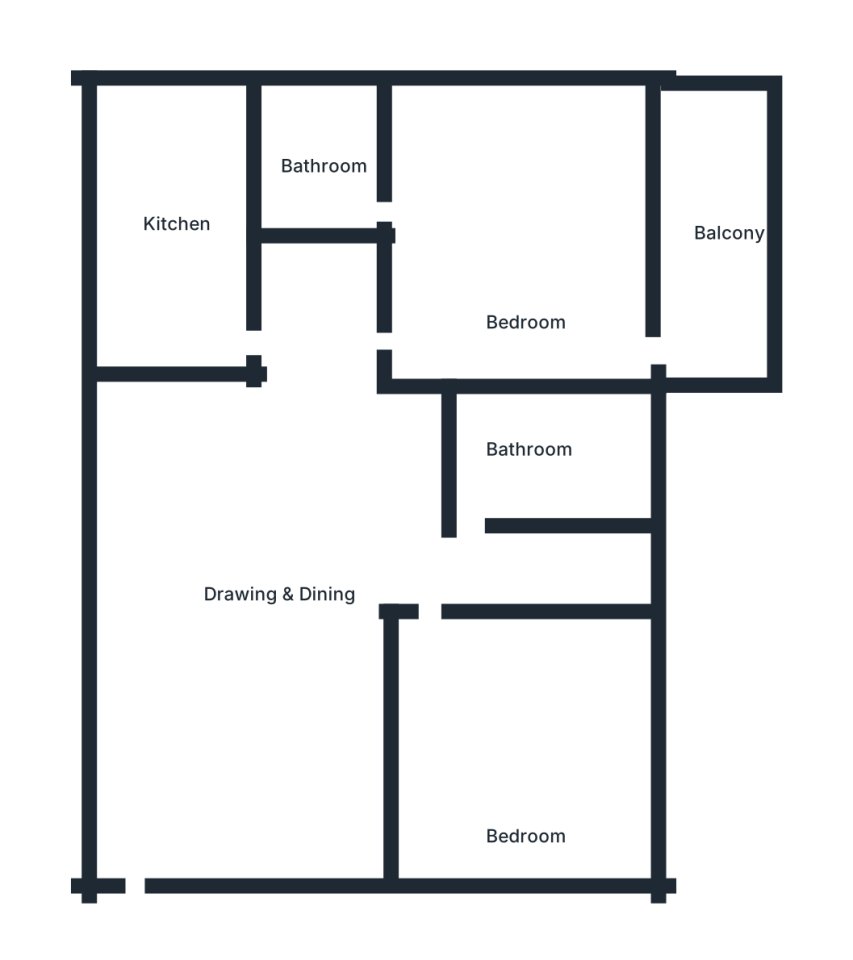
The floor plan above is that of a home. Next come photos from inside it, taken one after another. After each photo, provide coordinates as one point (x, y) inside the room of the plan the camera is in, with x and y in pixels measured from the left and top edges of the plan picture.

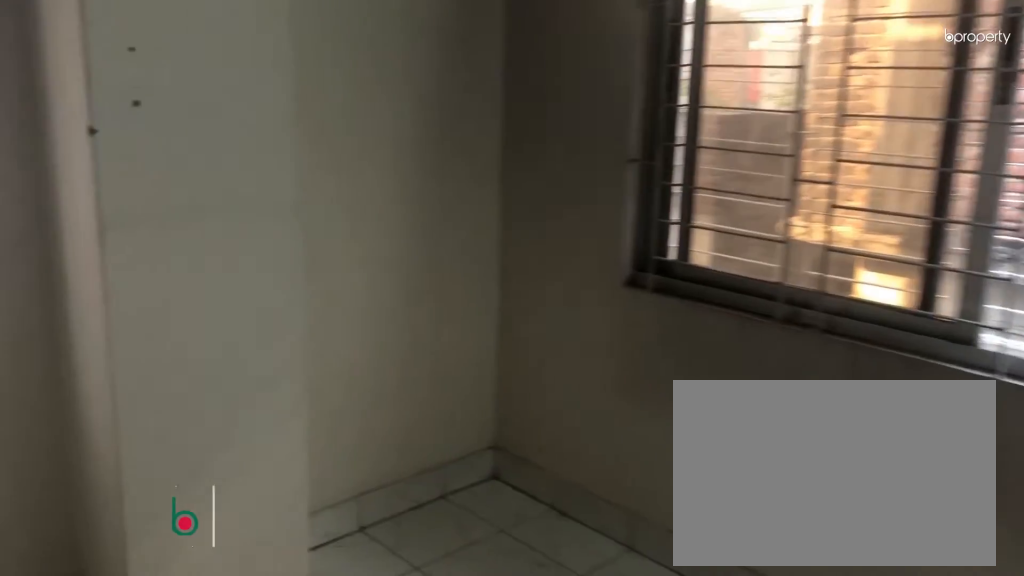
(515, 242)
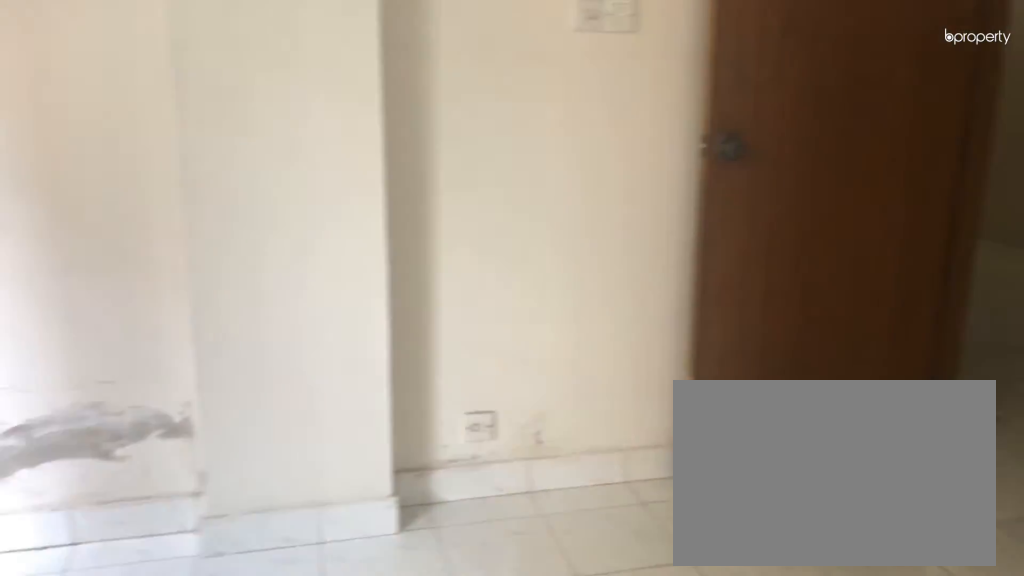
(515, 242)
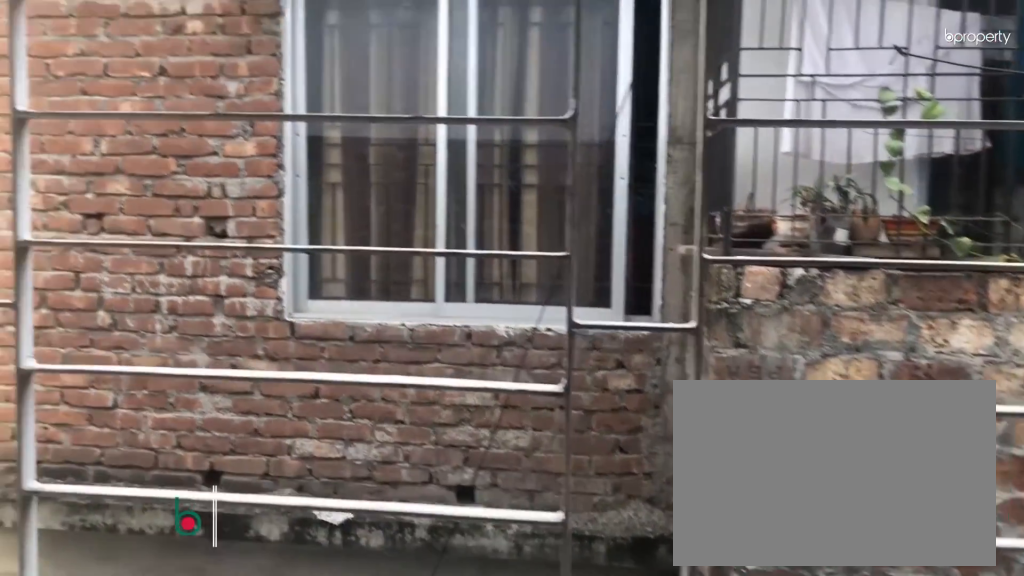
(717, 213)
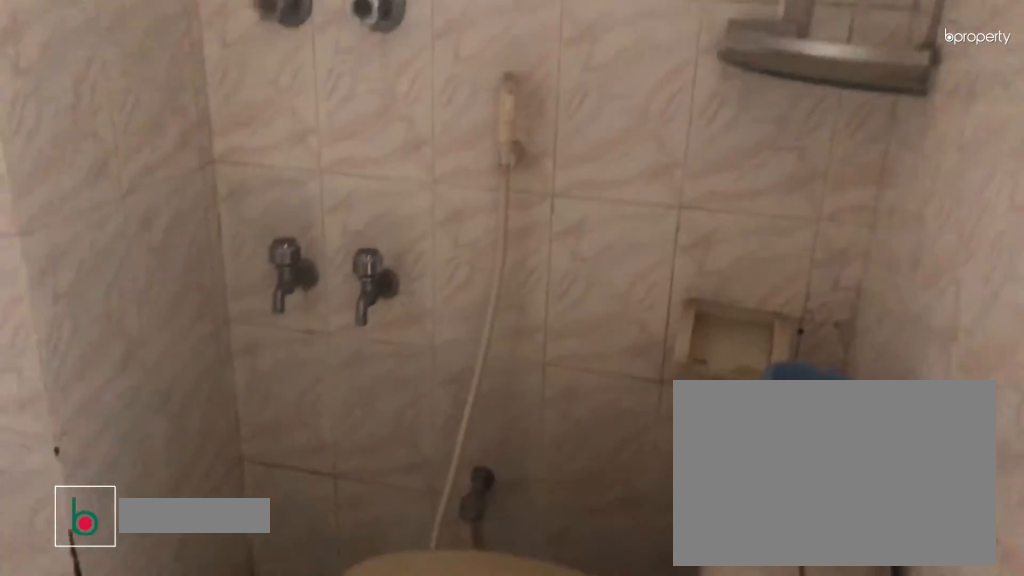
(325, 151)
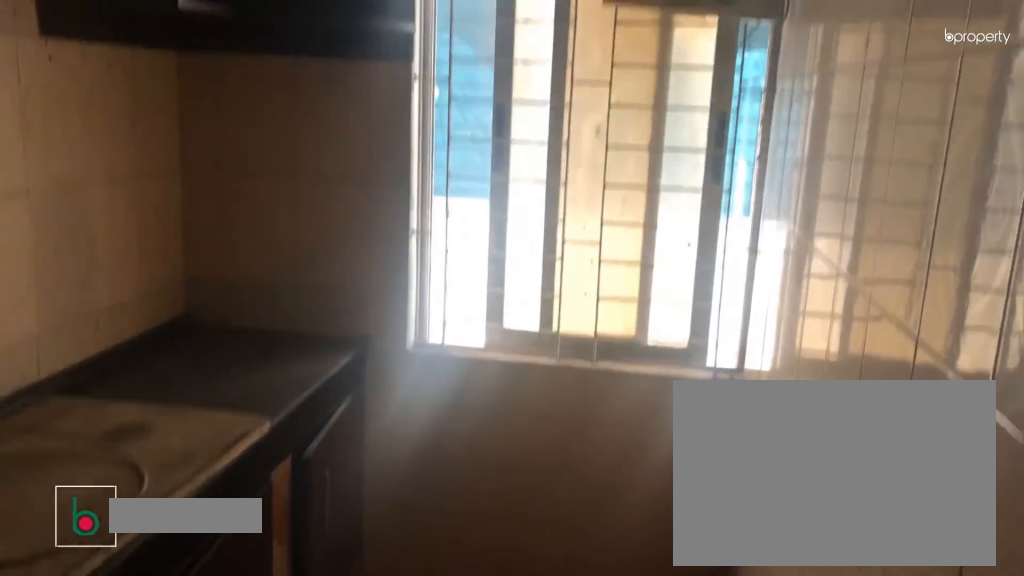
(178, 200)
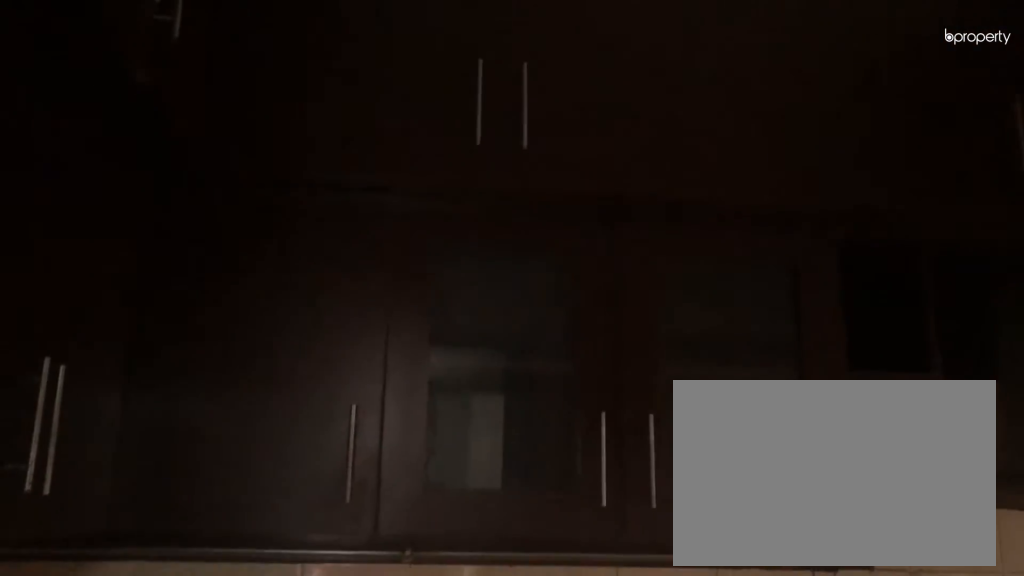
(177, 199)
